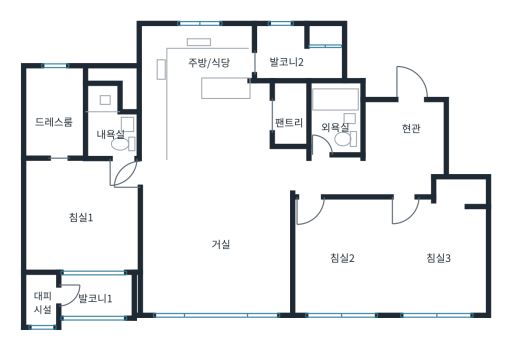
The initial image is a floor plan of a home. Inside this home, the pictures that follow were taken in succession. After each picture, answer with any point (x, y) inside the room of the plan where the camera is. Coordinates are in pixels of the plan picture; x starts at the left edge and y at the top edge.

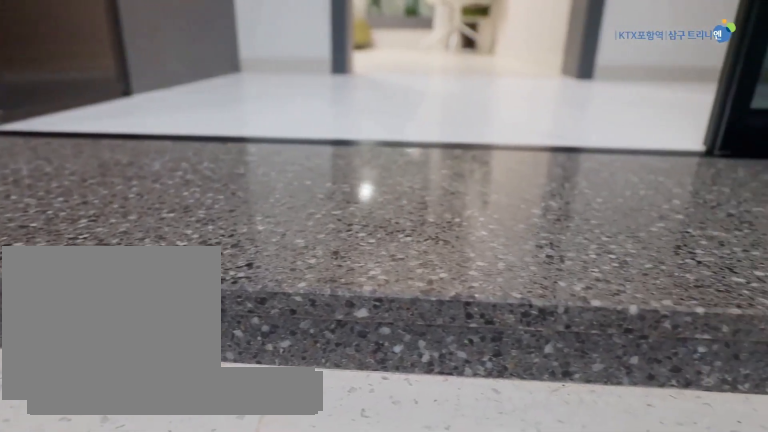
(404, 132)
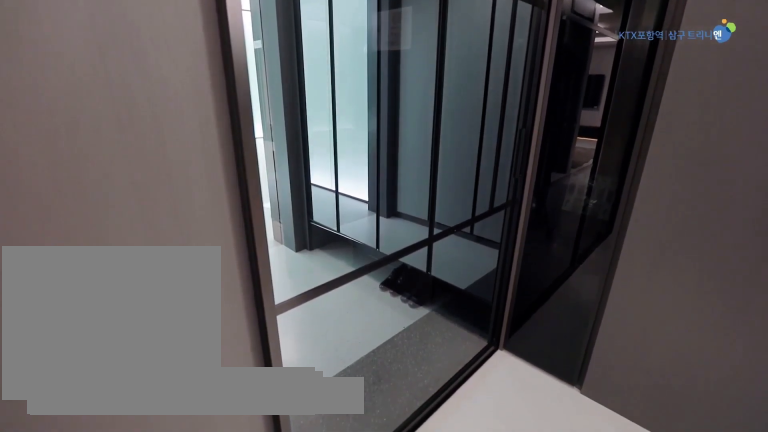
(402, 132)
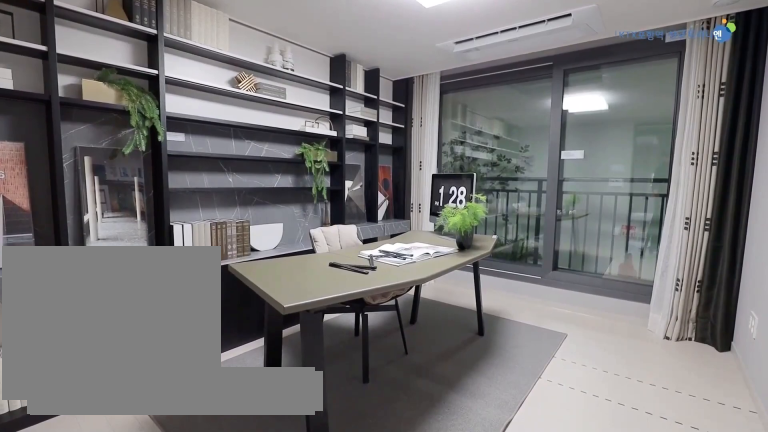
(343, 254)
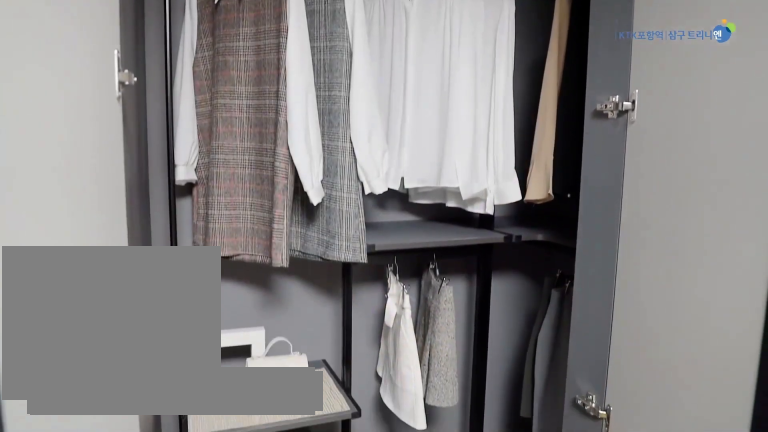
(439, 249)
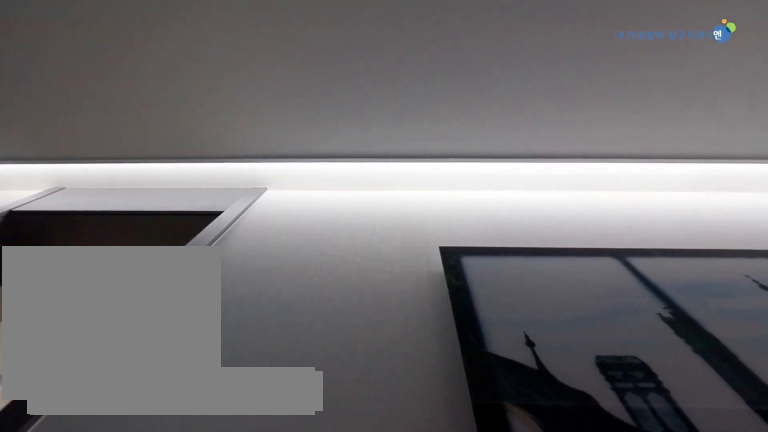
(360, 176)
